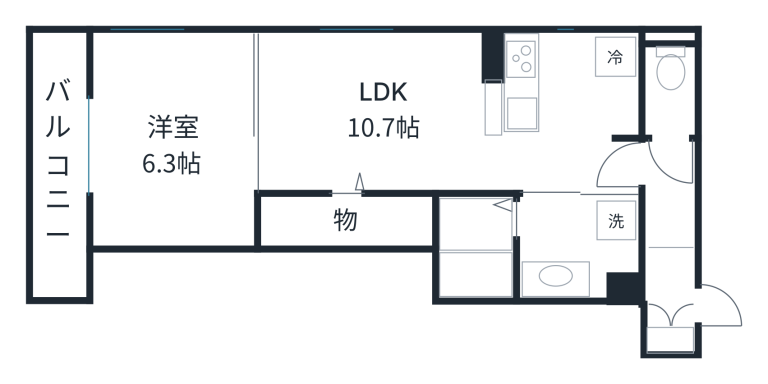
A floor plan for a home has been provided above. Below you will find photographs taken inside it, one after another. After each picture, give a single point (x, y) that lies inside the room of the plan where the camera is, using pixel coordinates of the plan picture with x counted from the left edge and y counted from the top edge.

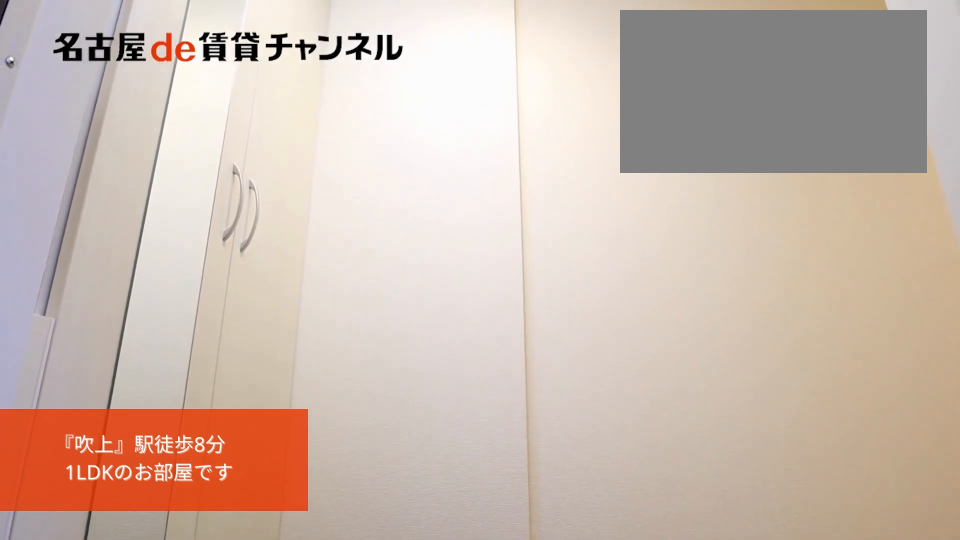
(671, 302)
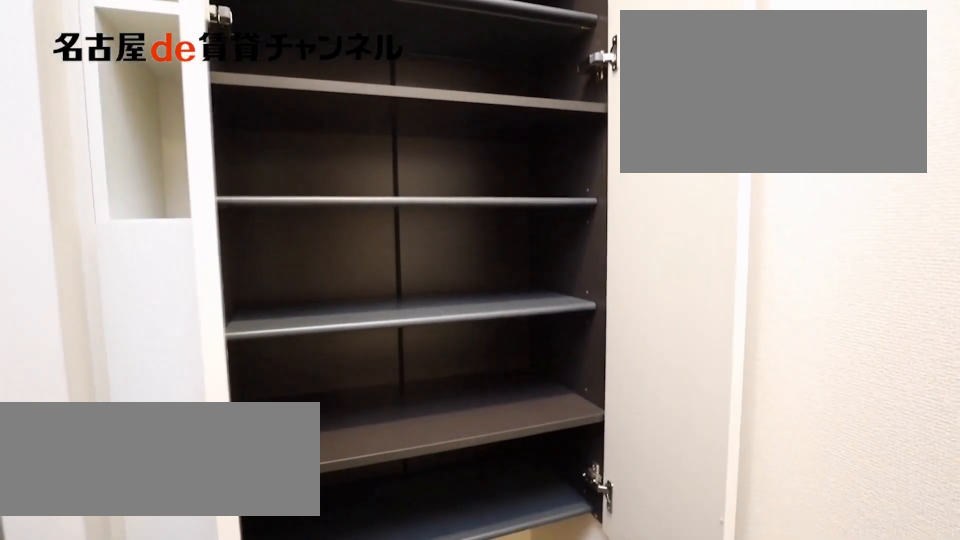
(671, 302)
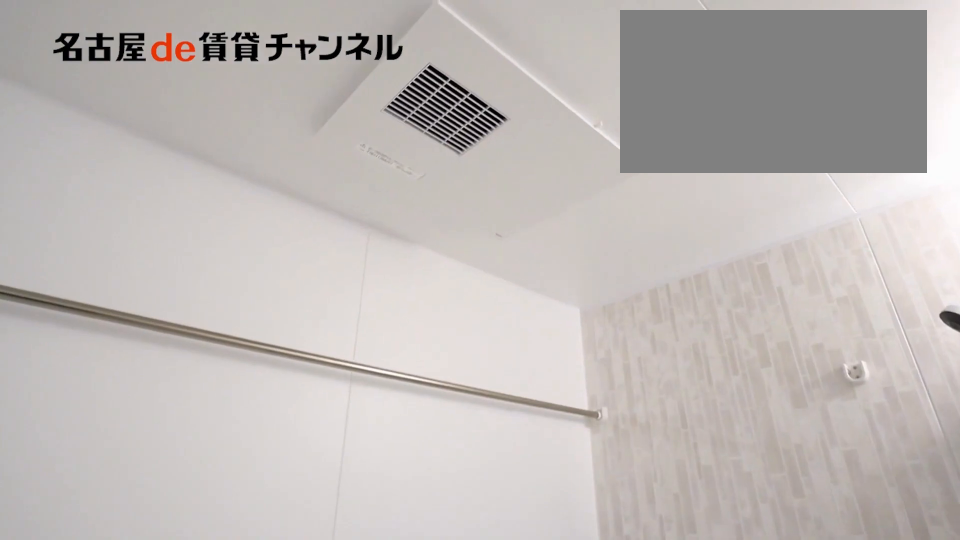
(476, 251)
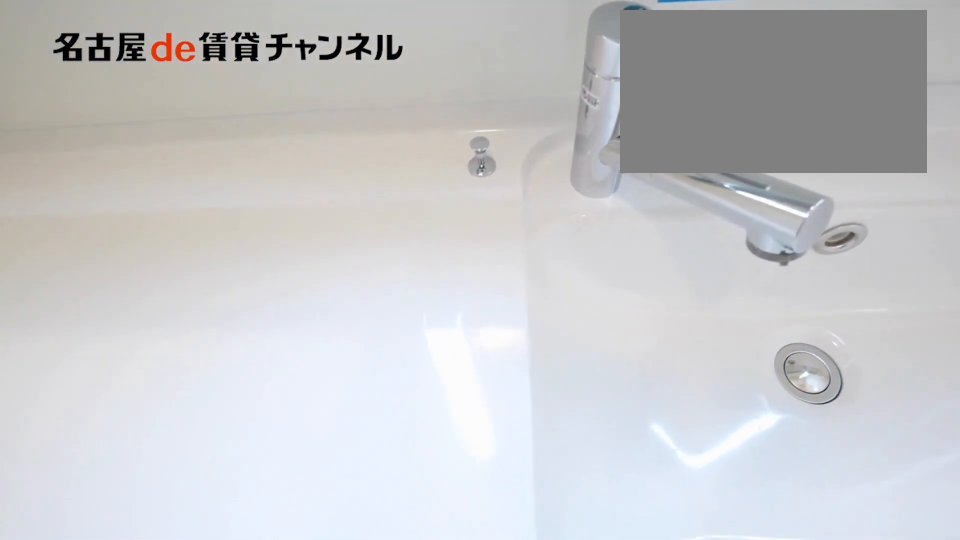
(580, 250)
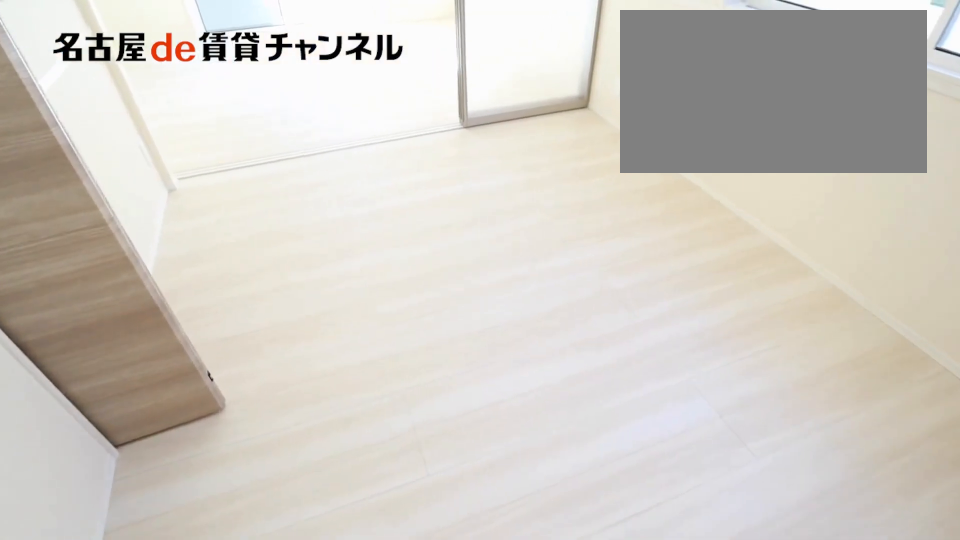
(370, 114)
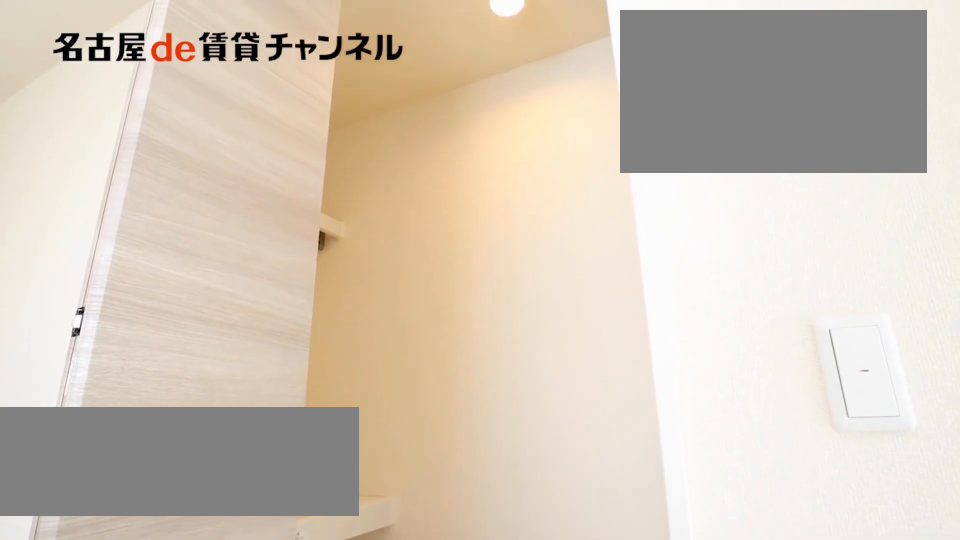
(346, 223)
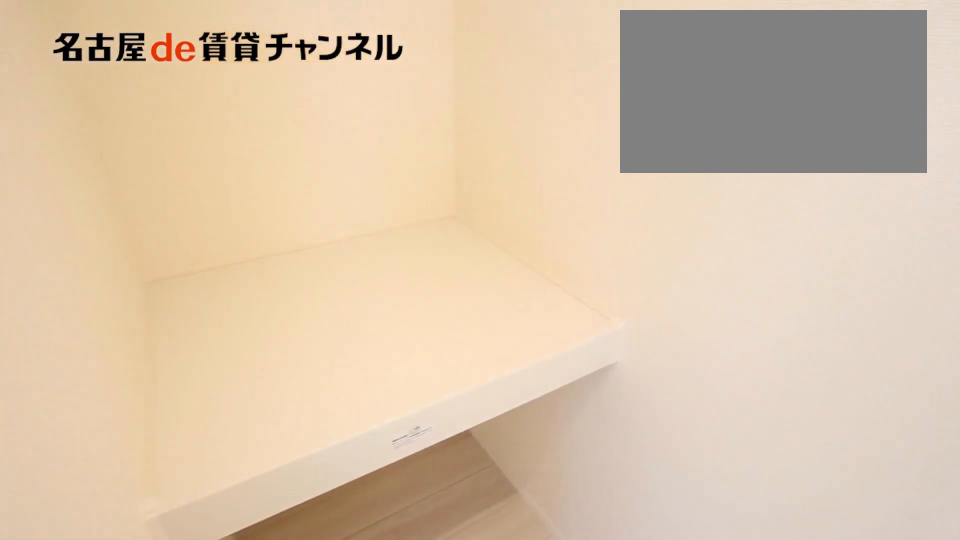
(346, 223)
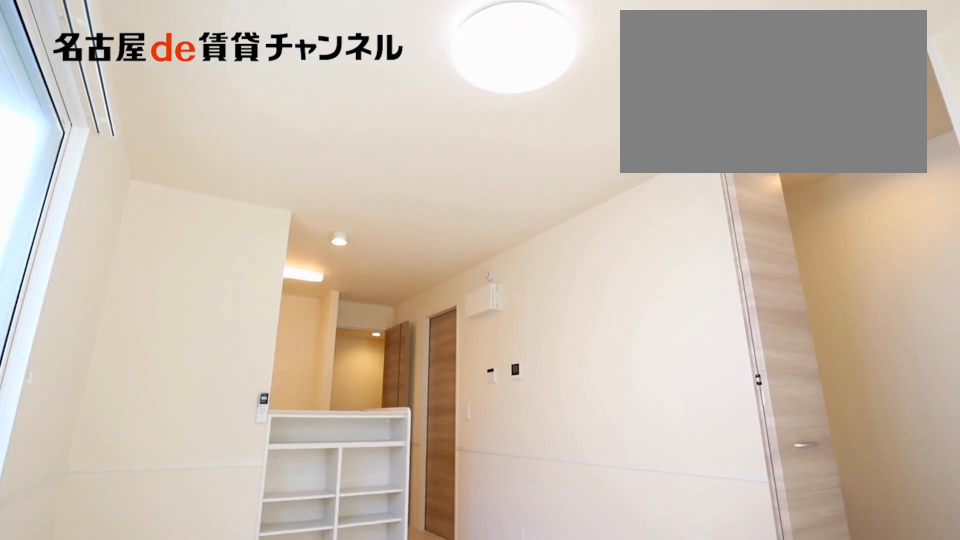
(372, 112)
